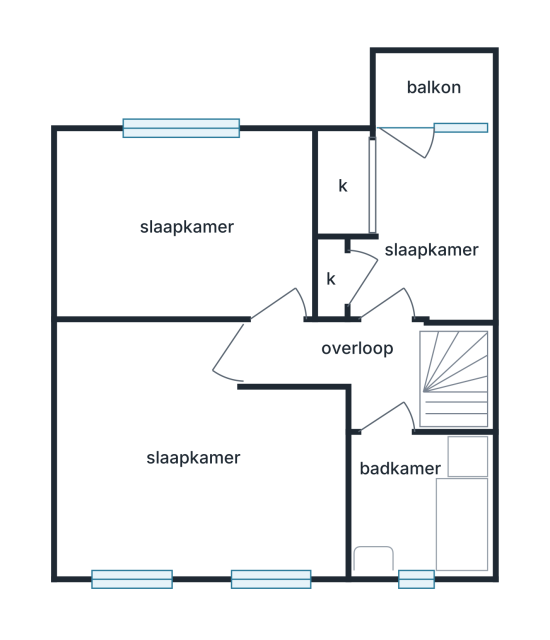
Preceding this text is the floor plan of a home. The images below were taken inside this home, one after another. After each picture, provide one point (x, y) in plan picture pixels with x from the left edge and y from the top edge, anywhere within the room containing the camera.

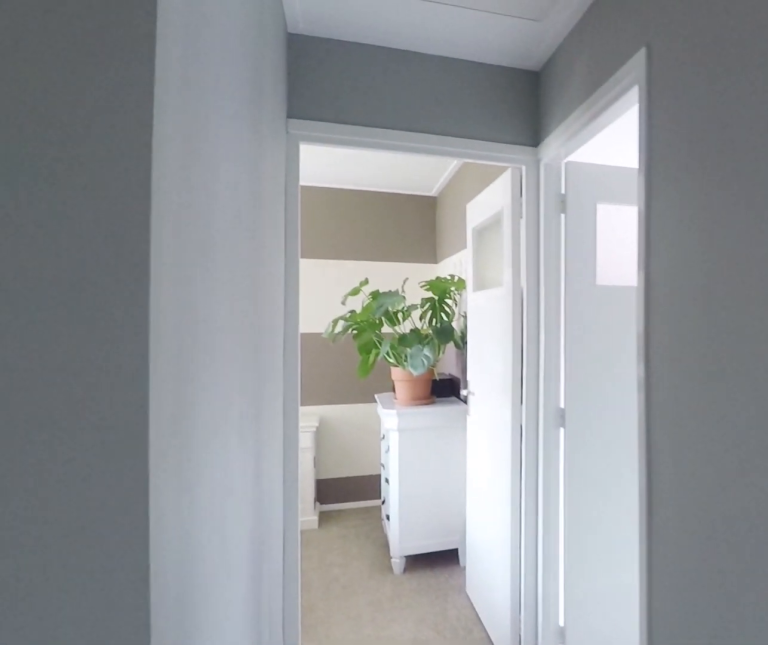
(364, 367)
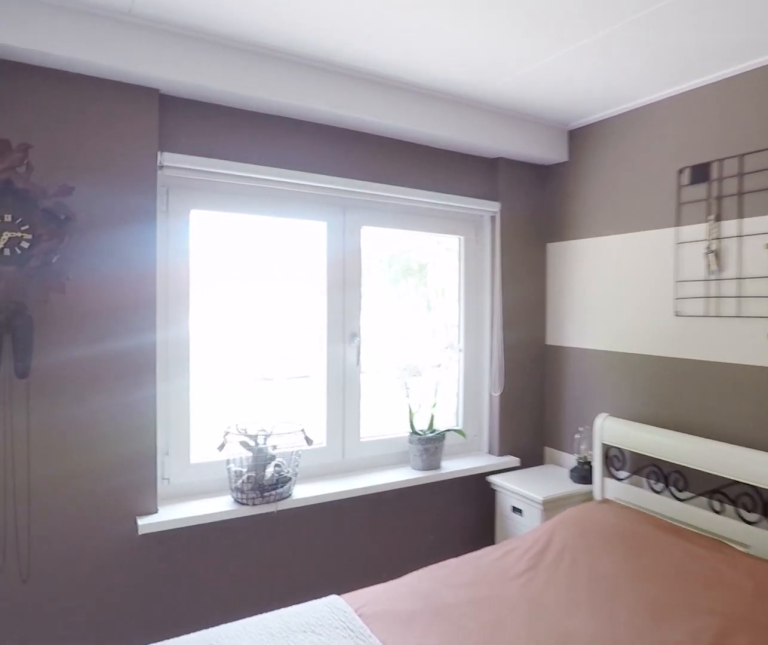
(281, 485)
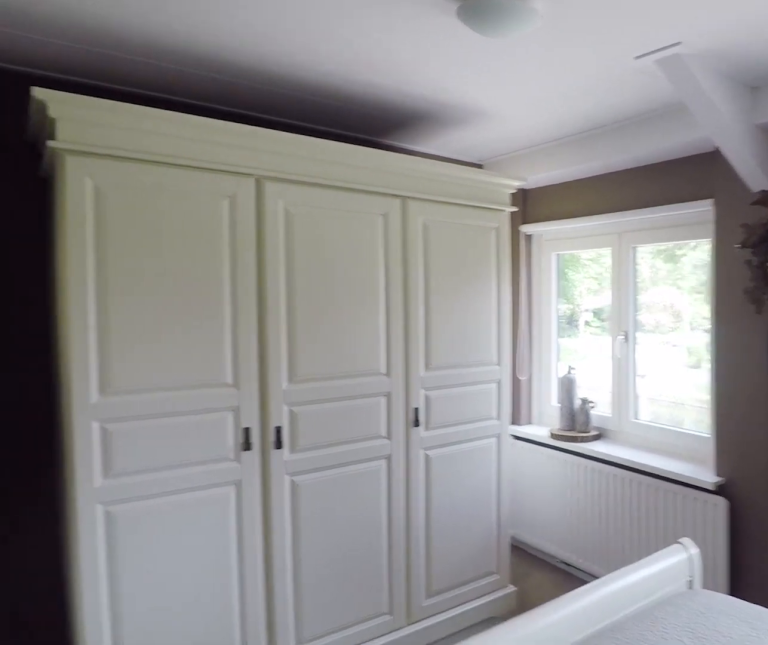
(281, 485)
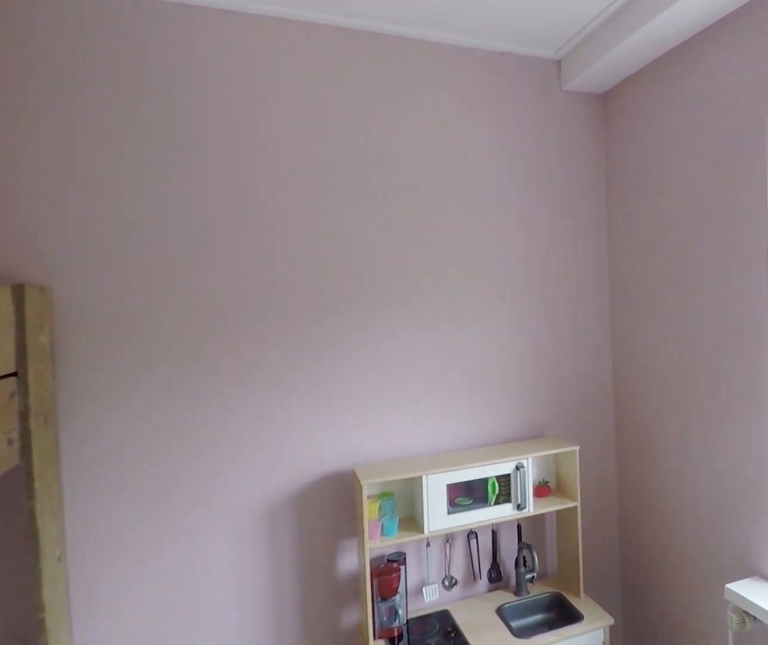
(304, 231)
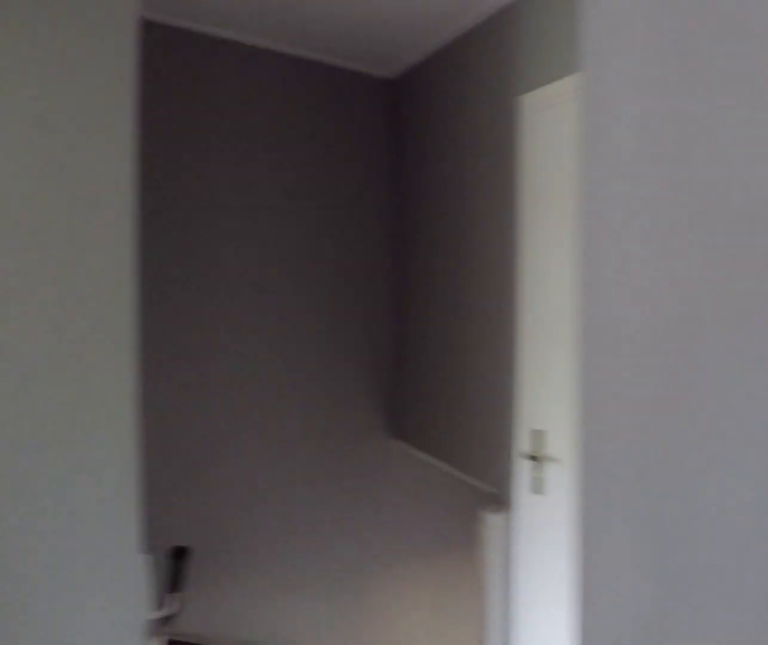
(364, 367)
